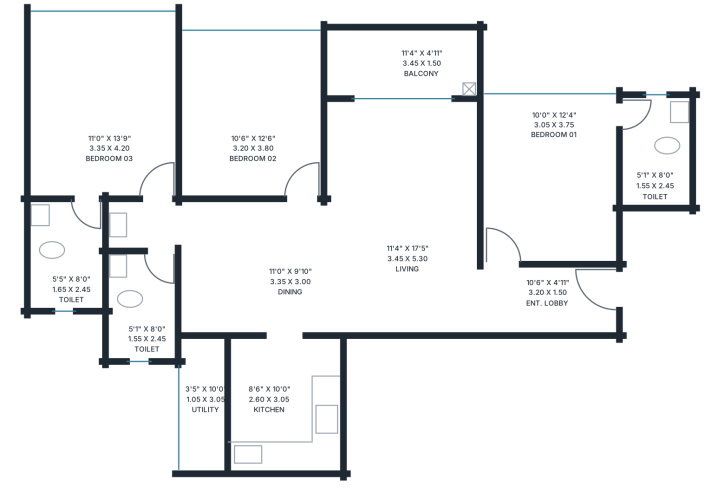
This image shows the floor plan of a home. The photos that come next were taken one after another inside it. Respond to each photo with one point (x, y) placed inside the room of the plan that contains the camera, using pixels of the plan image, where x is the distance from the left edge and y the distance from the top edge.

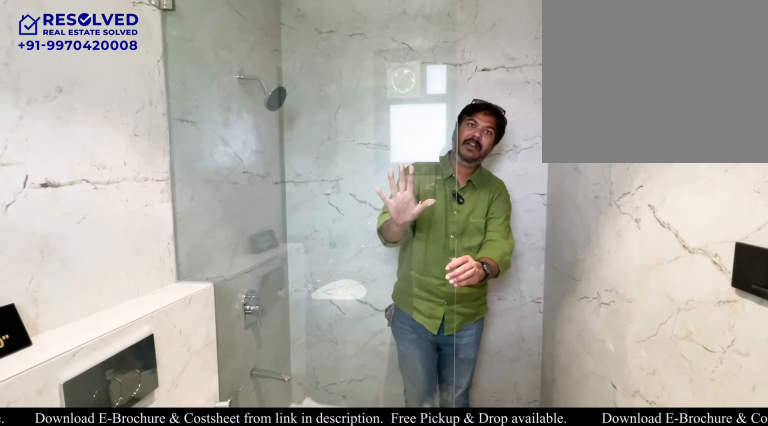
(655, 153)
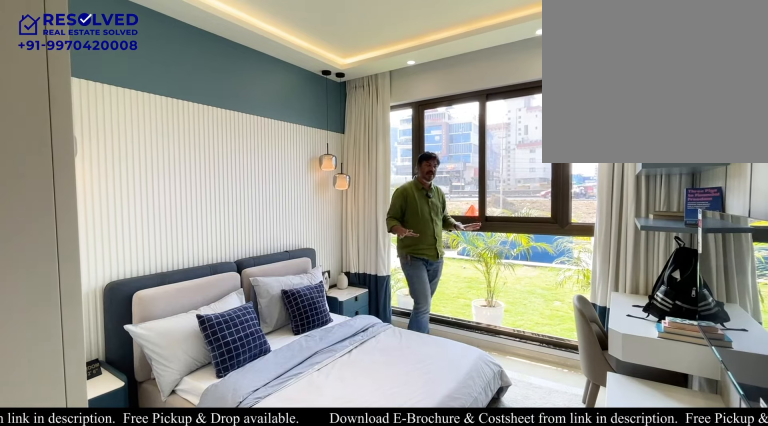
(251, 113)
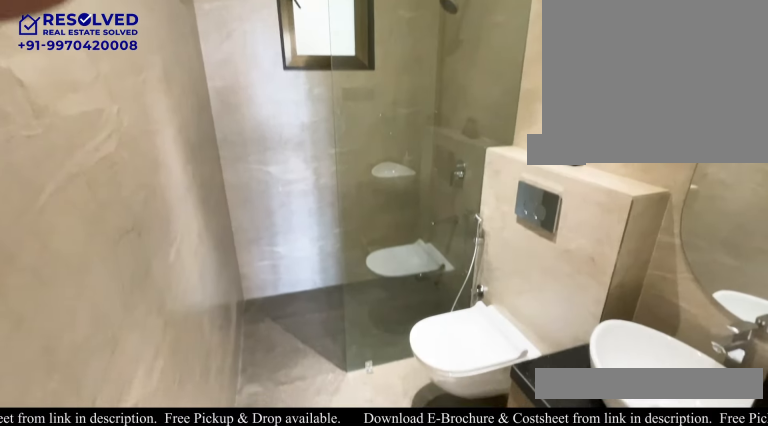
(142, 305)
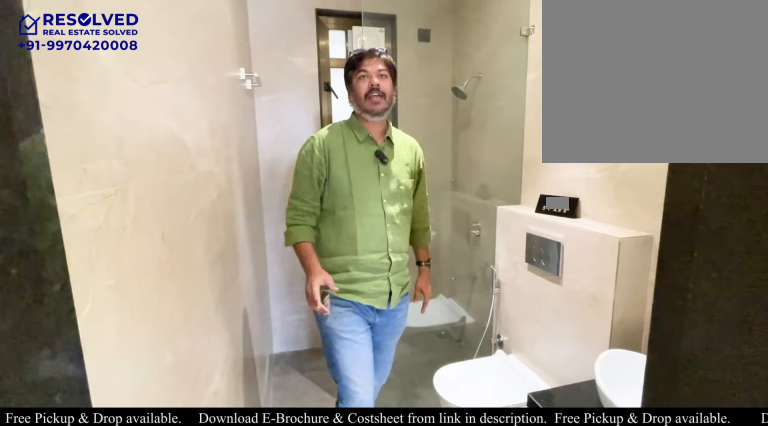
(141, 305)
